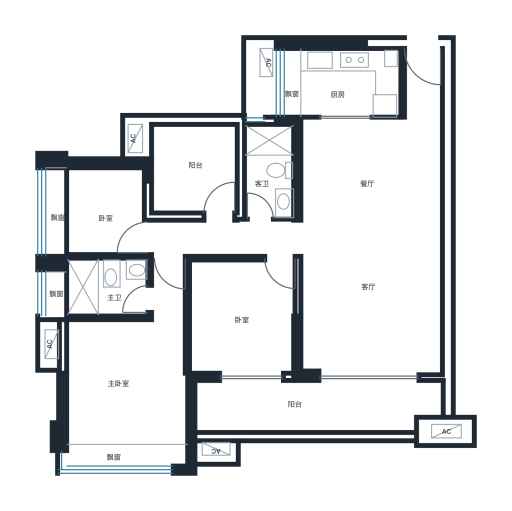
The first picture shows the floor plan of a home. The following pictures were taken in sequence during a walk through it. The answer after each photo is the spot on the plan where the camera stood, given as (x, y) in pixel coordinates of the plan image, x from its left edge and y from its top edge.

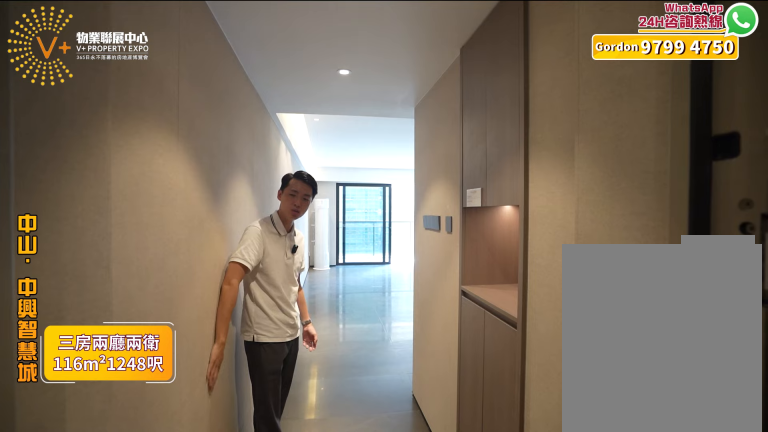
(414, 70)
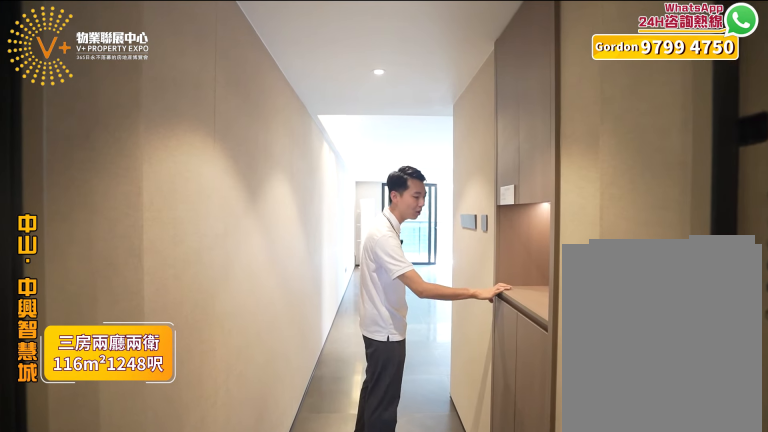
(413, 75)
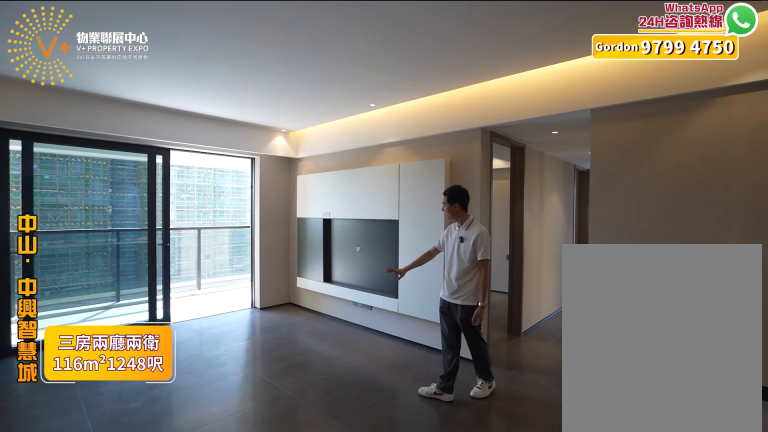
(410, 259)
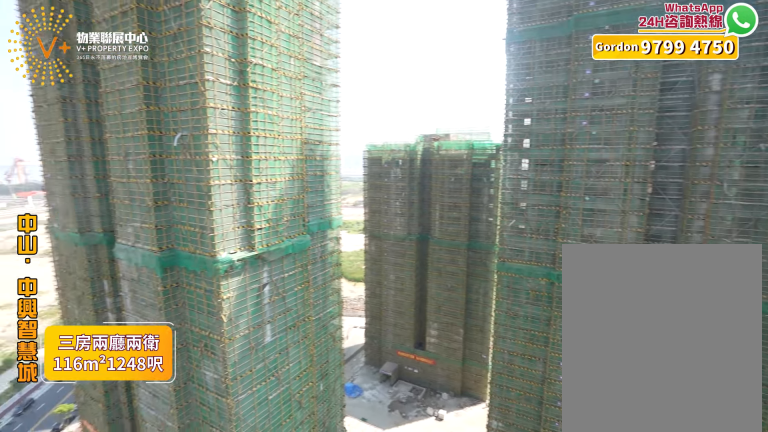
(362, 391)
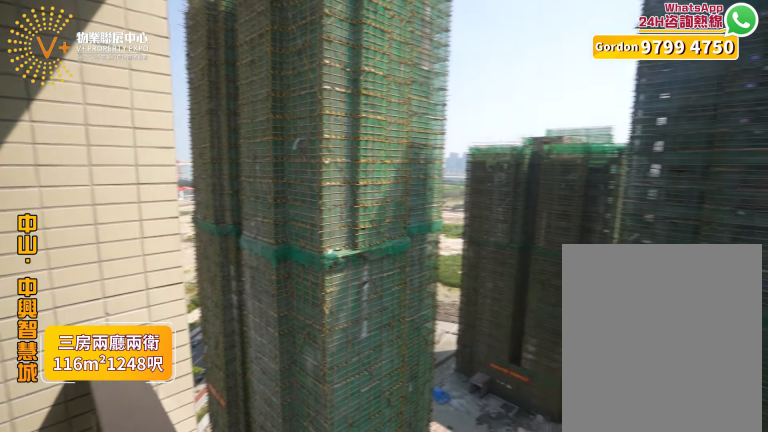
(359, 395)
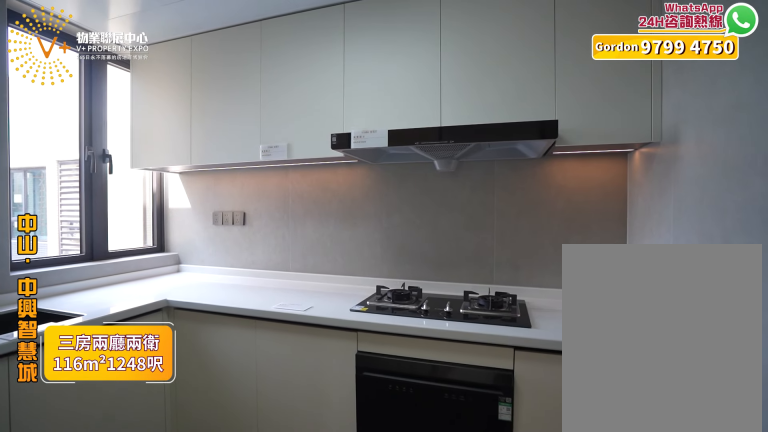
(347, 83)
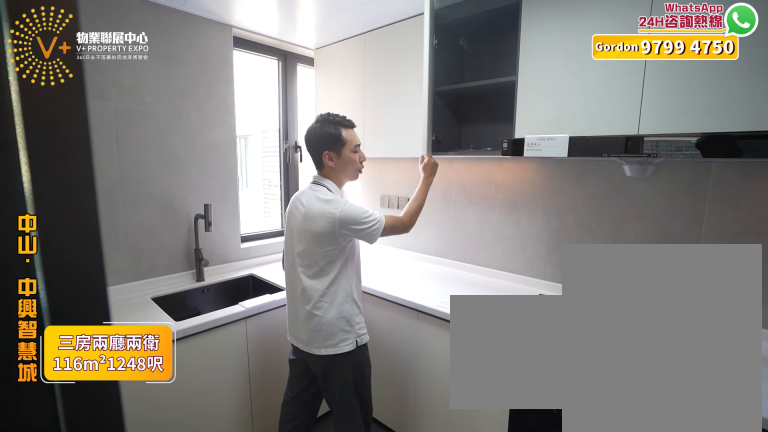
(348, 88)
